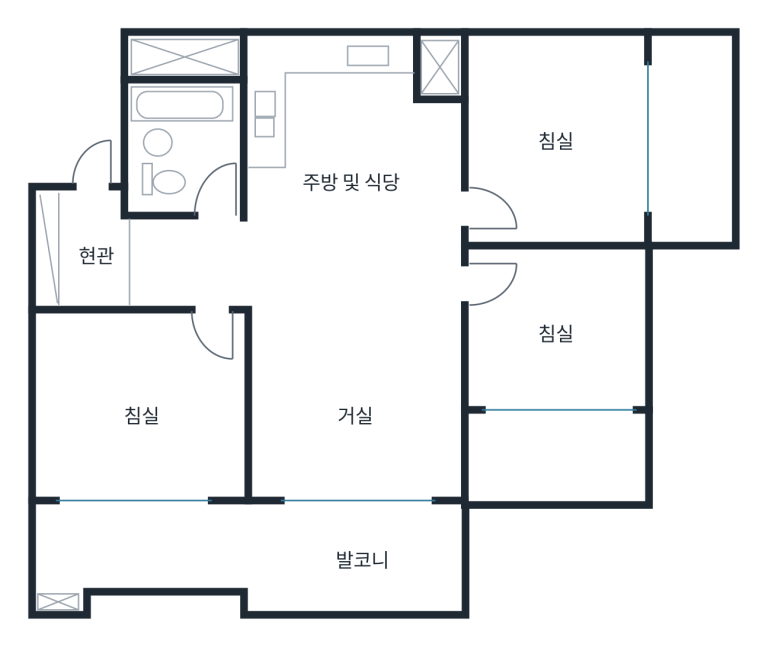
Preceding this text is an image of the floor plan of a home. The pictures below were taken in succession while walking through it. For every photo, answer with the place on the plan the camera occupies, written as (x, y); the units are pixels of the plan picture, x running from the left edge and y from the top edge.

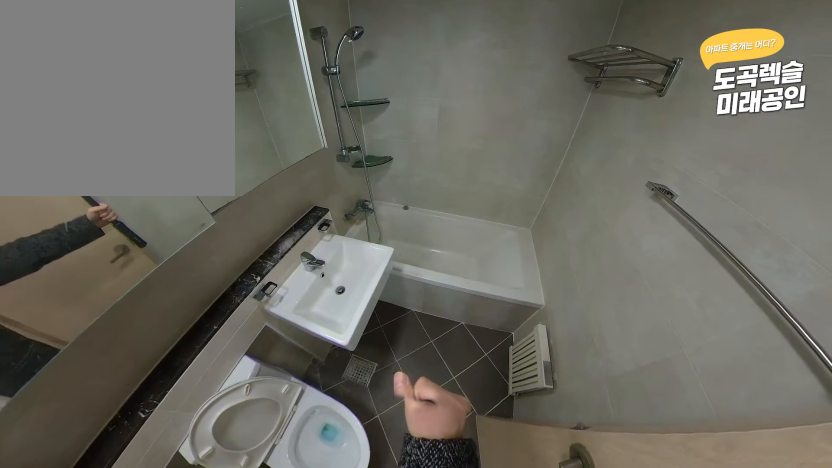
(209, 173)
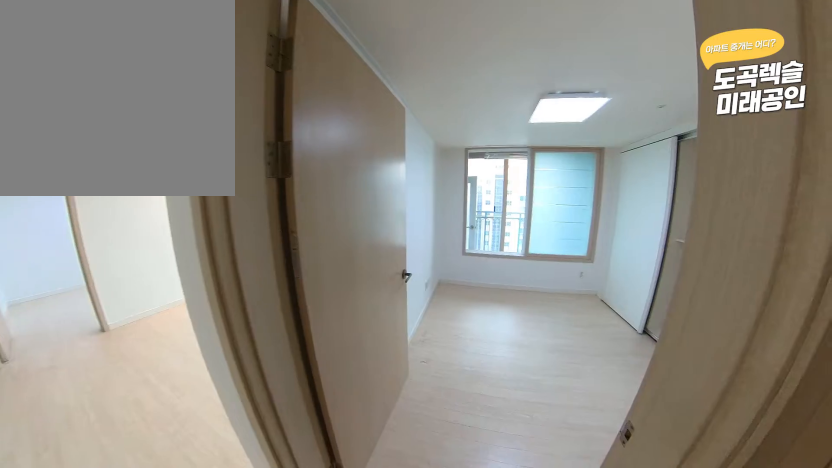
(210, 297)
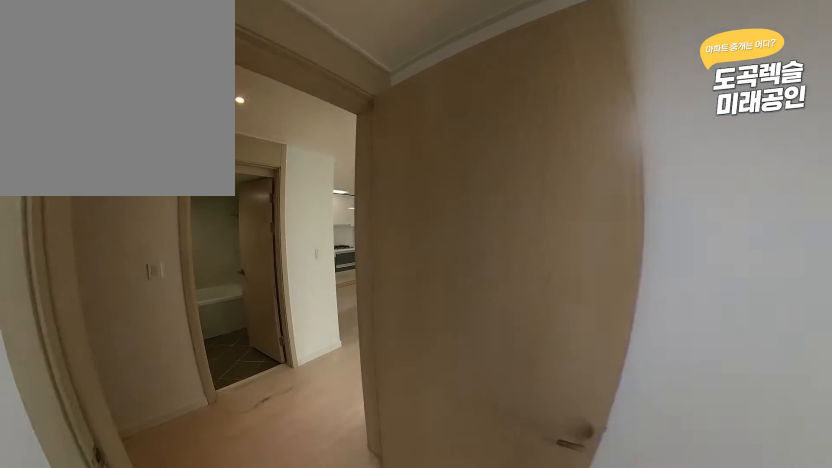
(191, 365)
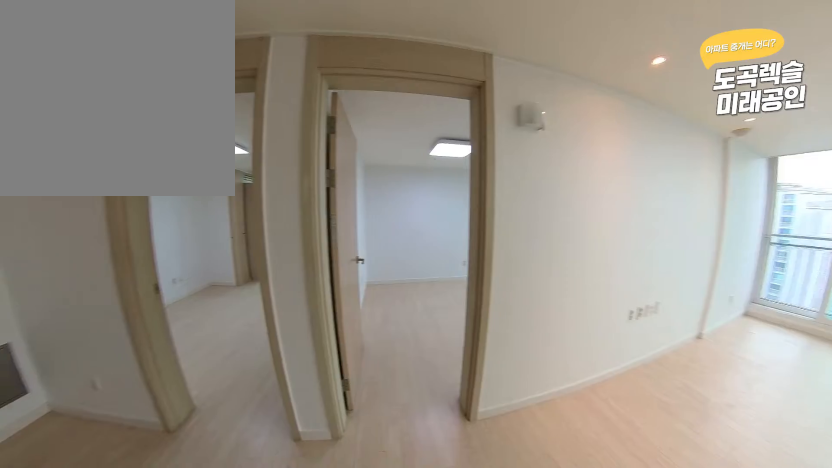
(333, 276)
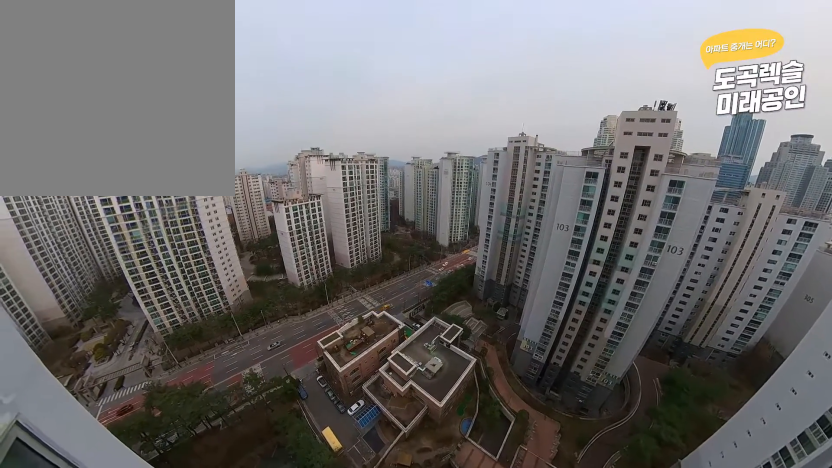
(415, 610)
